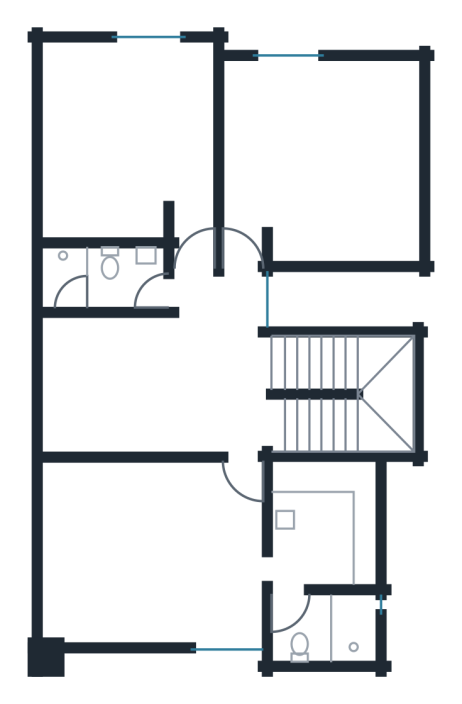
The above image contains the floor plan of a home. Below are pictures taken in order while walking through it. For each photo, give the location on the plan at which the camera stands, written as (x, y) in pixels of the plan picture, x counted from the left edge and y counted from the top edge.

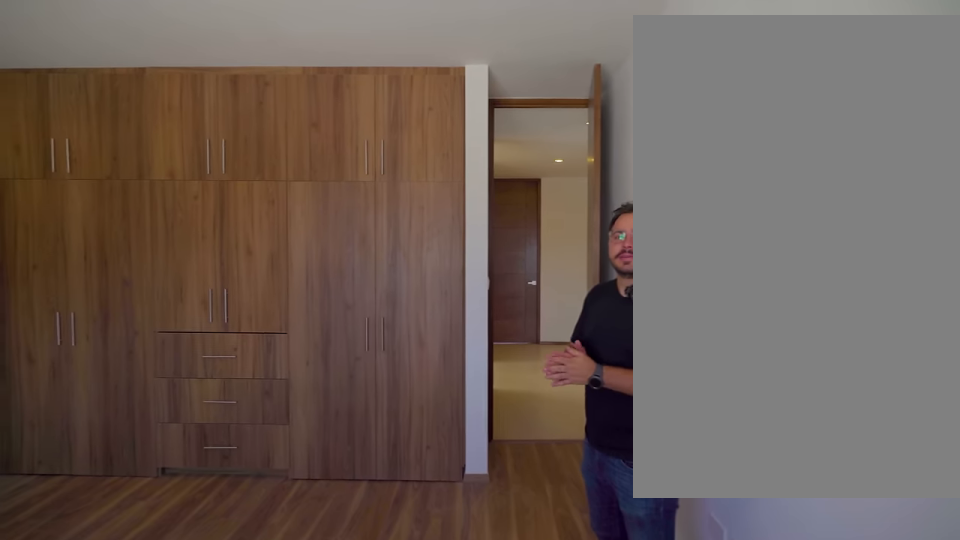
(246, 83)
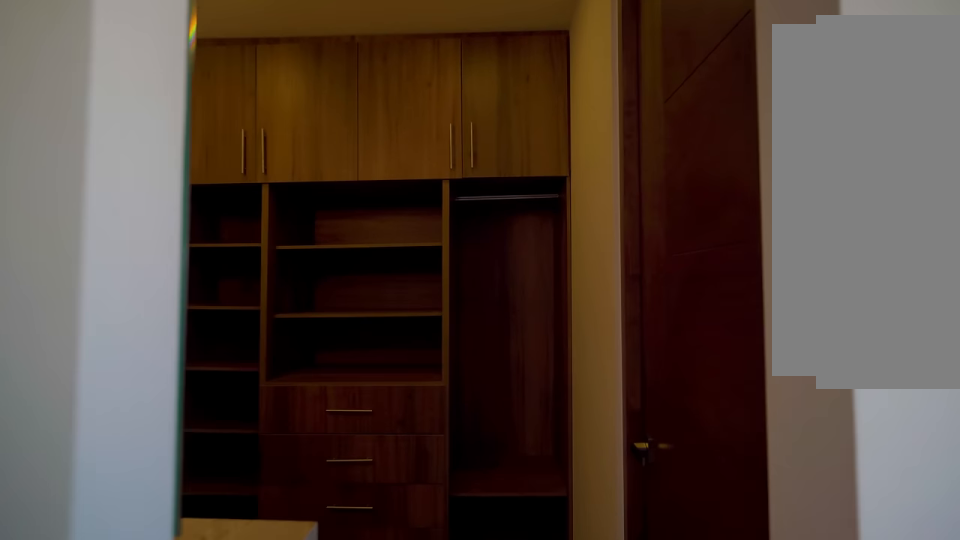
(237, 577)
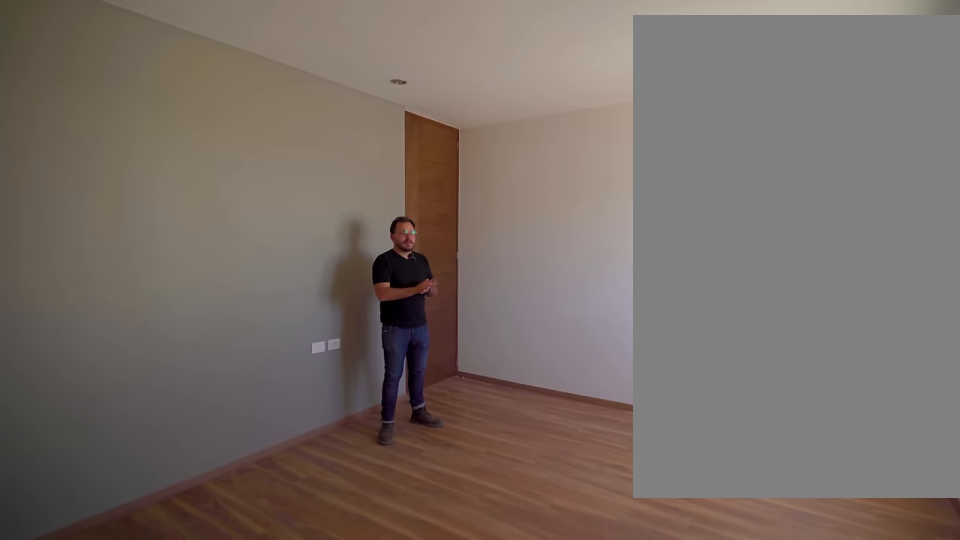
(69, 618)
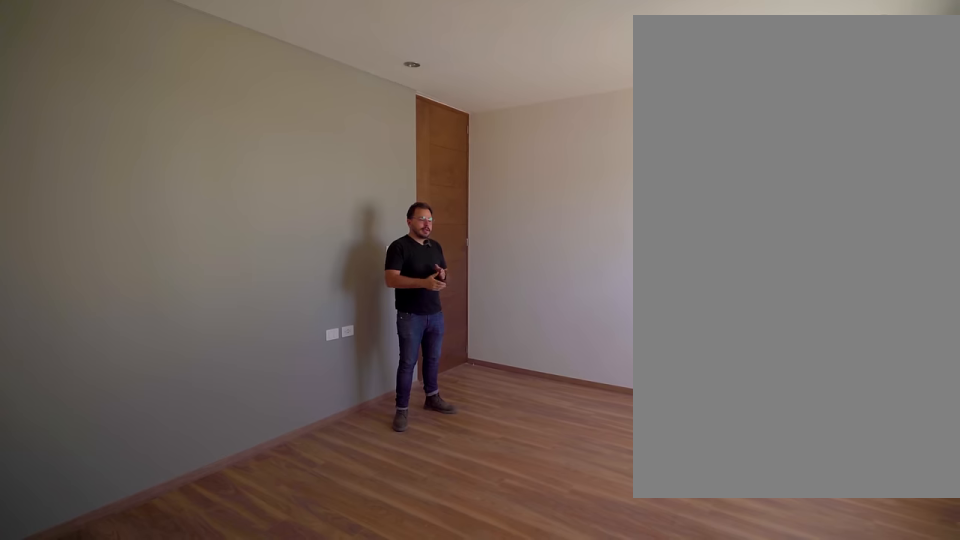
(69, 618)
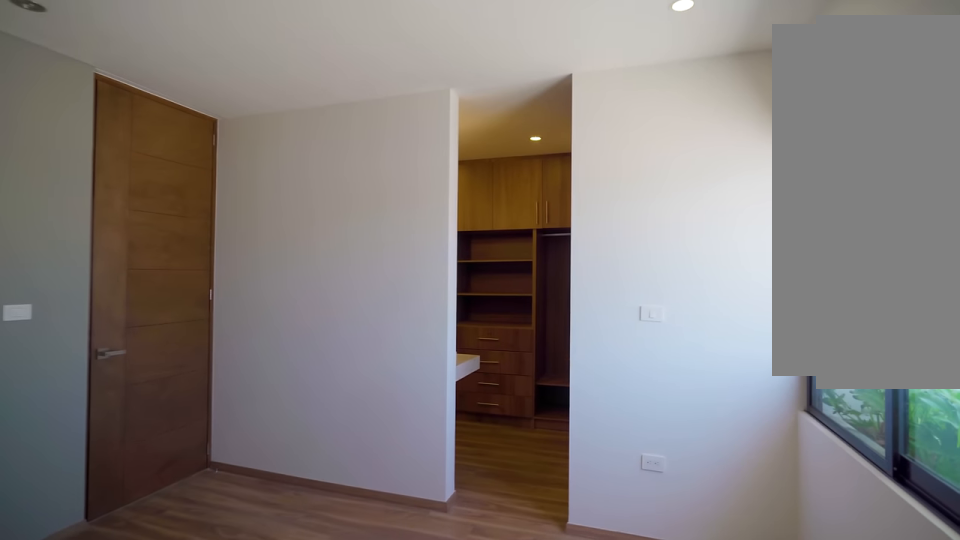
(101, 617)
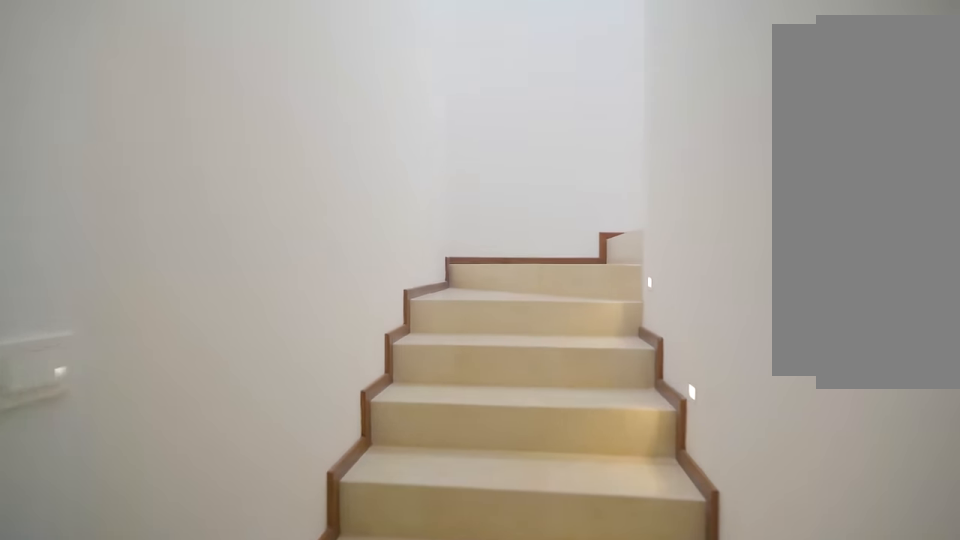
(263, 381)
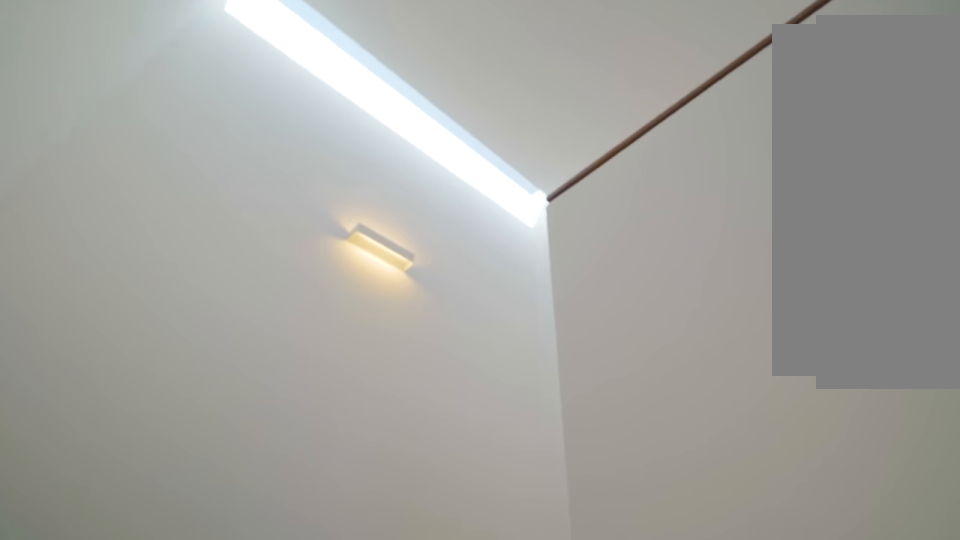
(339, 360)
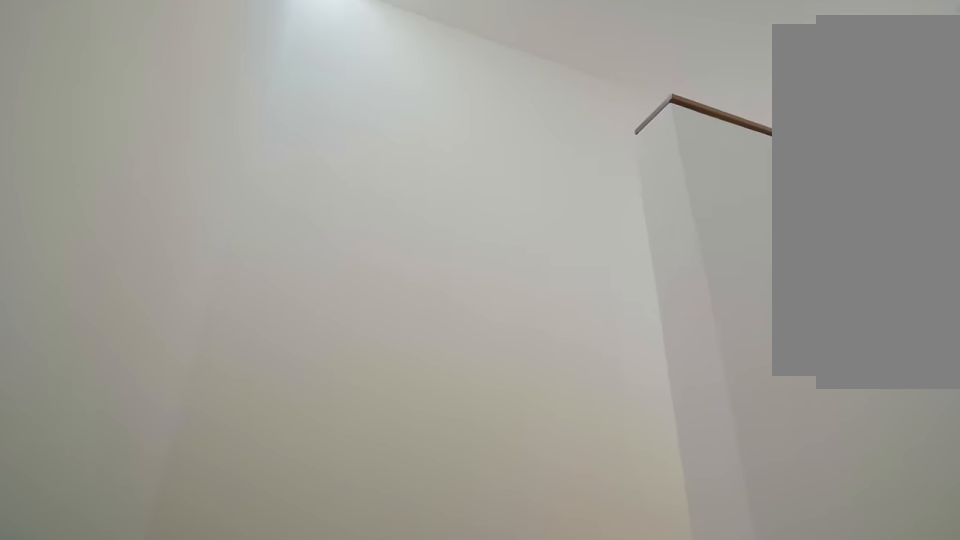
(374, 363)
